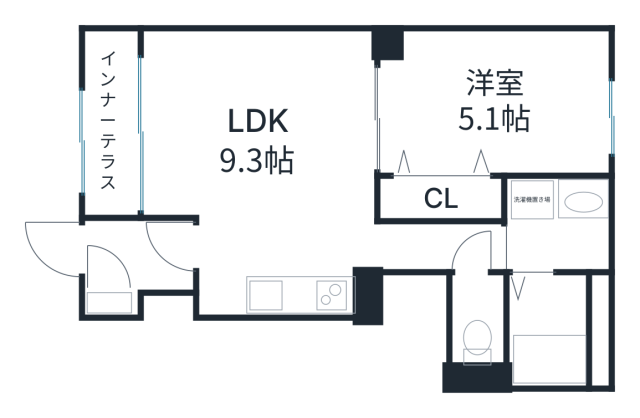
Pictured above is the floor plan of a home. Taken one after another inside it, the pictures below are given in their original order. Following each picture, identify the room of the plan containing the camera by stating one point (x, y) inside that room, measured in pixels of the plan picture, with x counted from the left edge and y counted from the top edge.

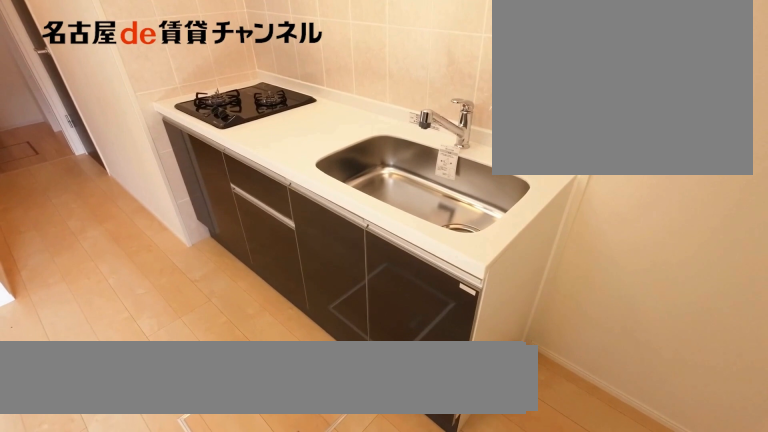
(310, 294)
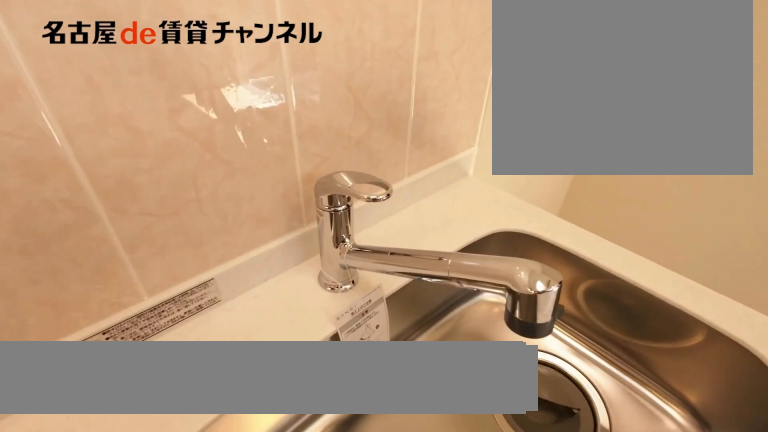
(310, 294)
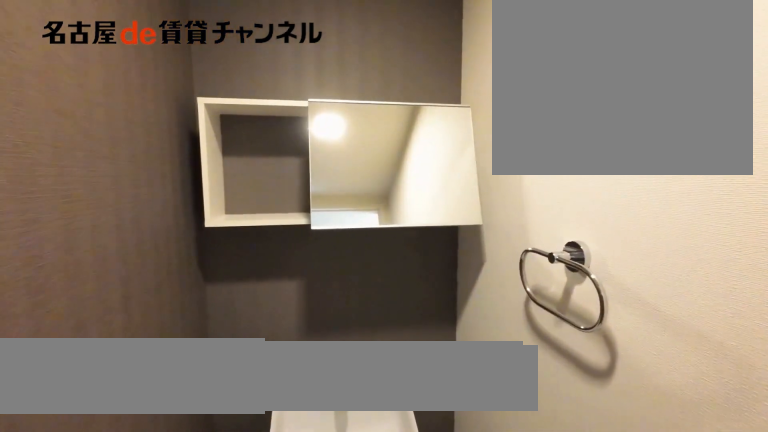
(476, 321)
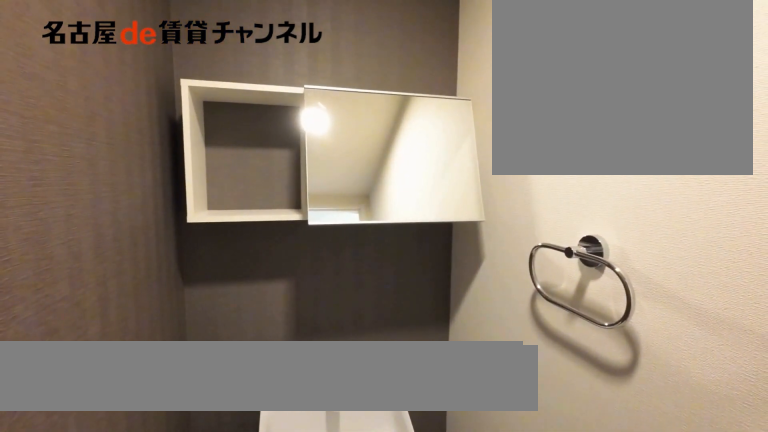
(476, 321)
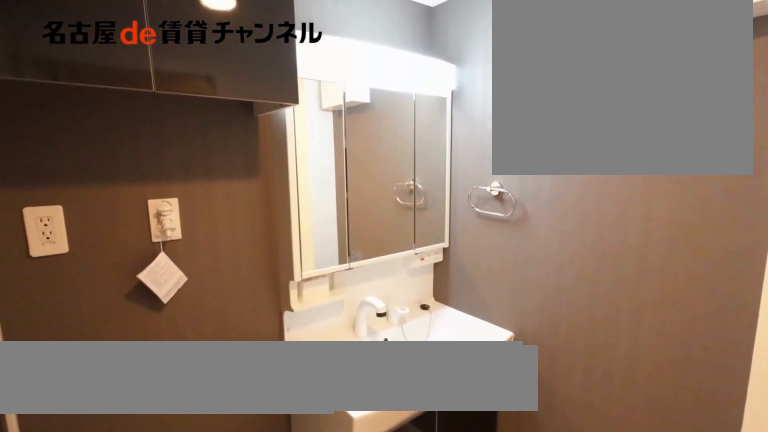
(556, 223)
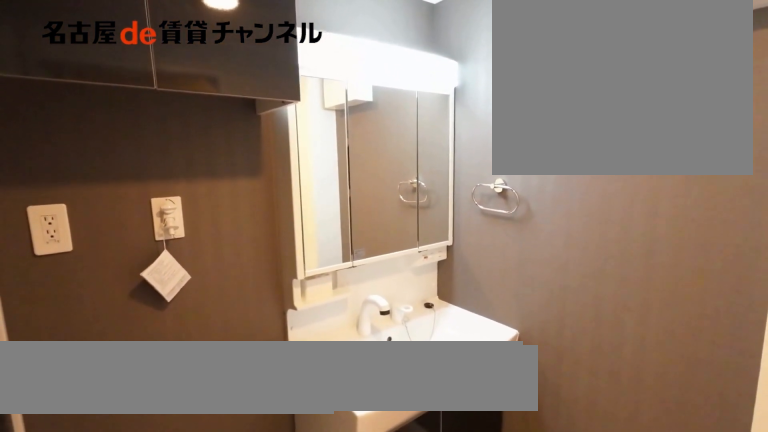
(556, 223)
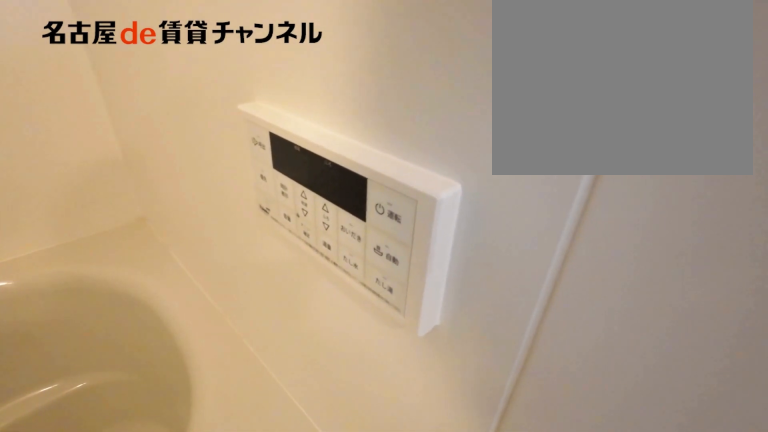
(556, 327)
